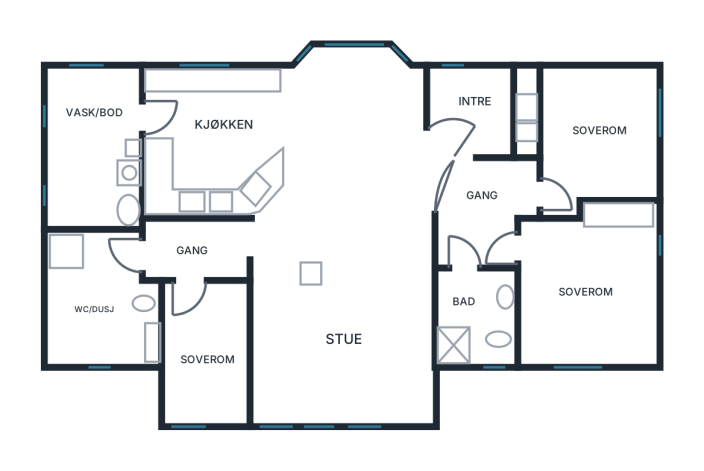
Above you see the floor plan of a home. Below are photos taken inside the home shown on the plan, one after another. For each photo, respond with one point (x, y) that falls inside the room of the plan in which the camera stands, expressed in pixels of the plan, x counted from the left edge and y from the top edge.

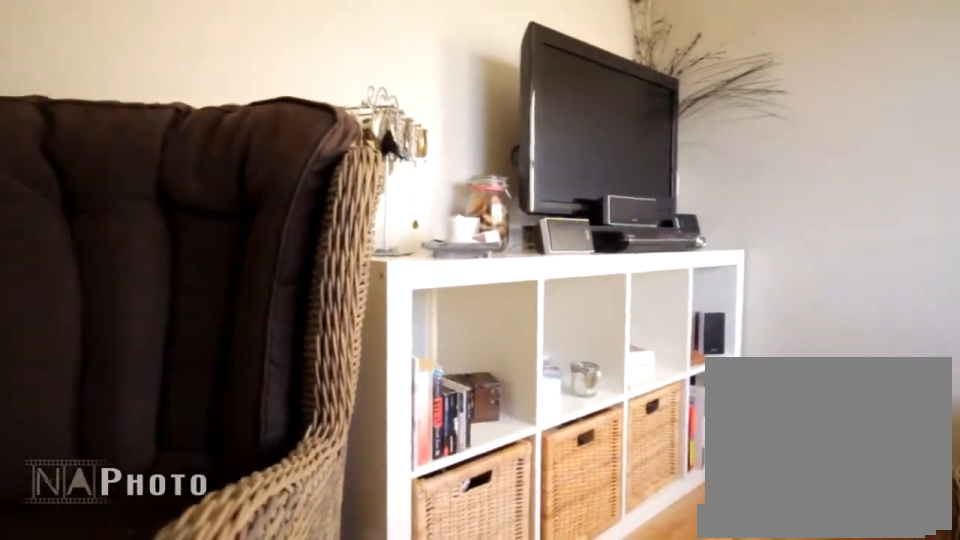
(591, 138)
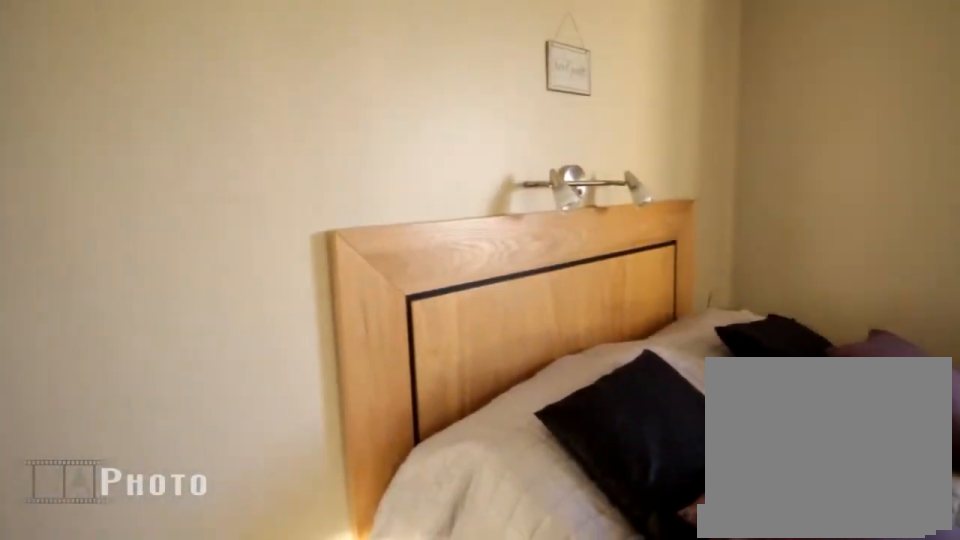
(584, 288)
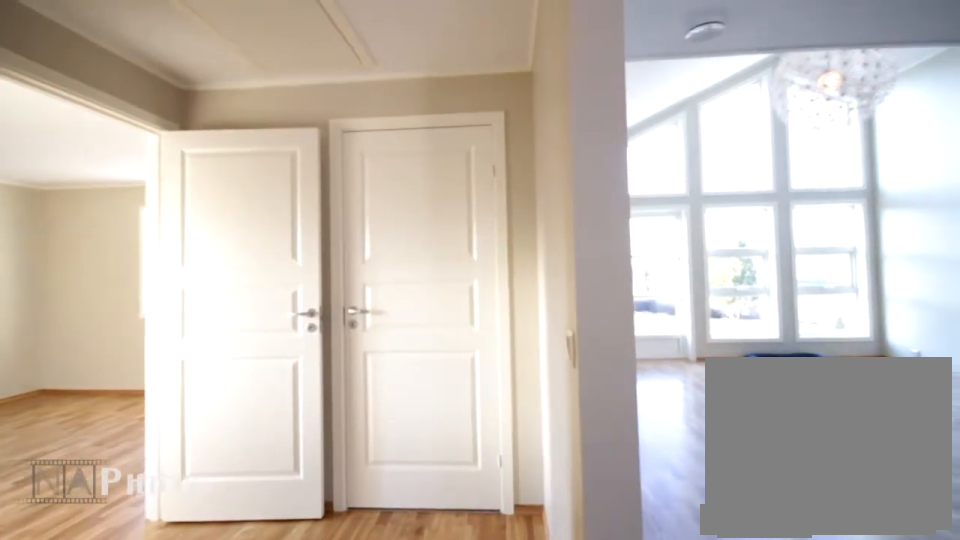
(481, 212)
